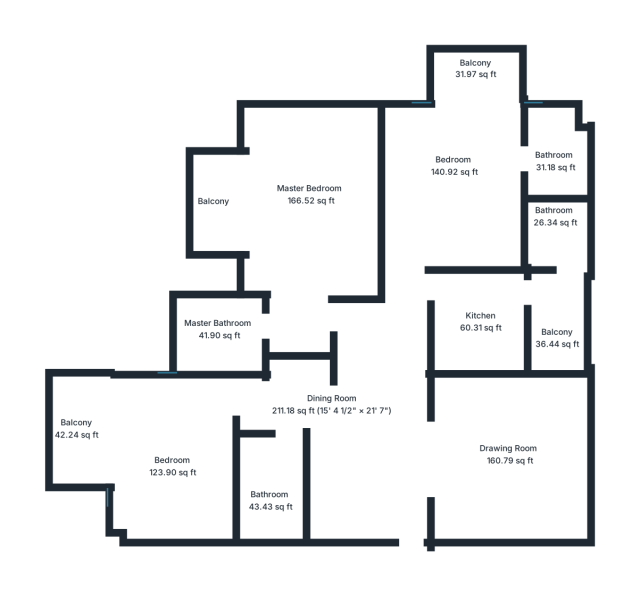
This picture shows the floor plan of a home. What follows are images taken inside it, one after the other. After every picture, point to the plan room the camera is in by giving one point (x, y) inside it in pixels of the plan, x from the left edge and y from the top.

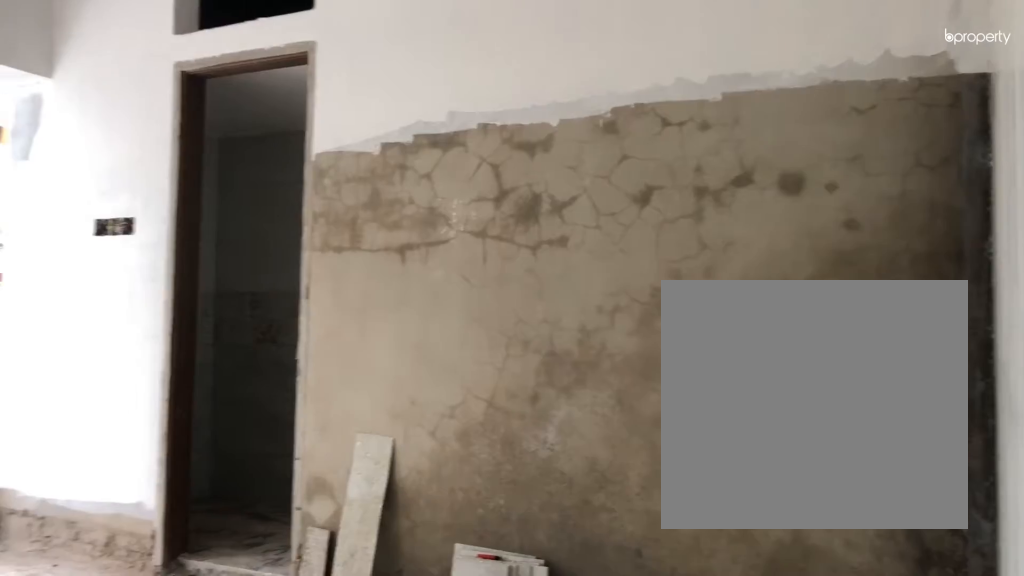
(454, 166)
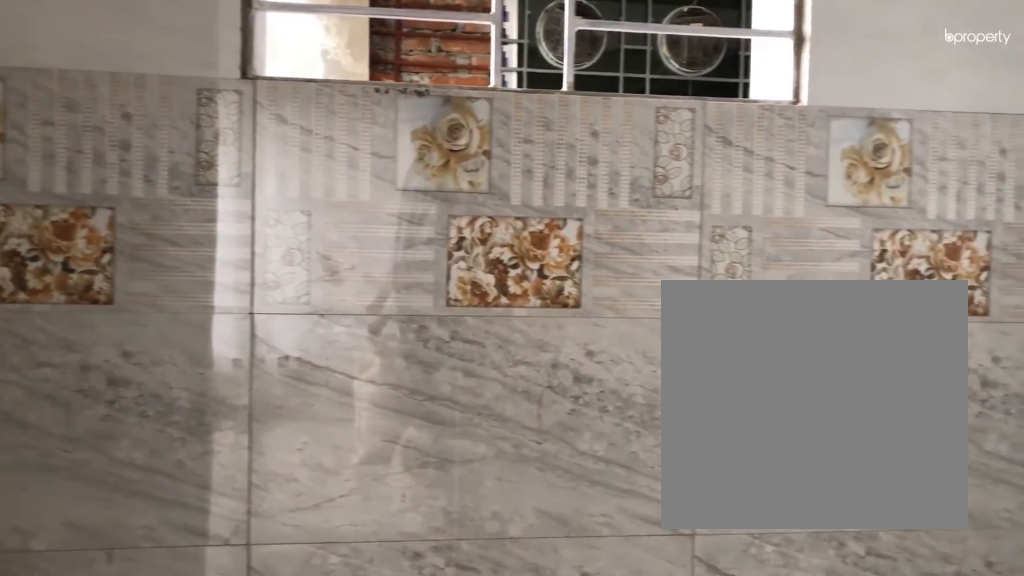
(554, 160)
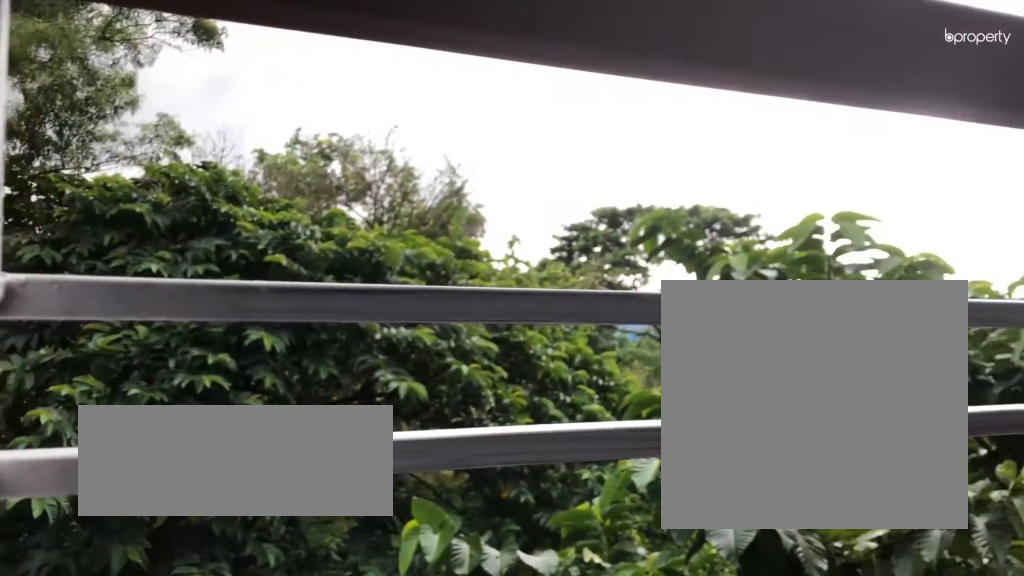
(478, 75)
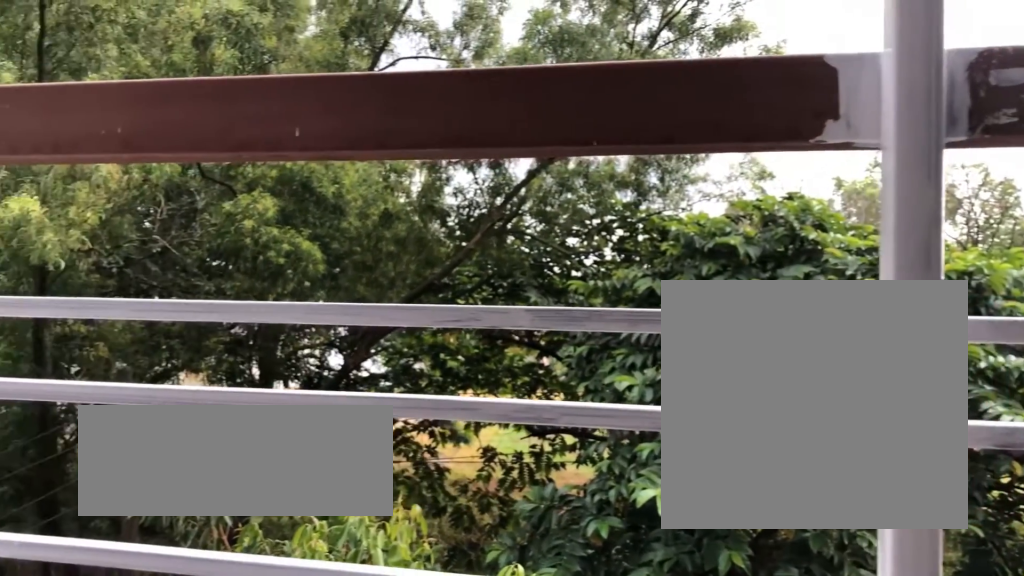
(478, 75)
